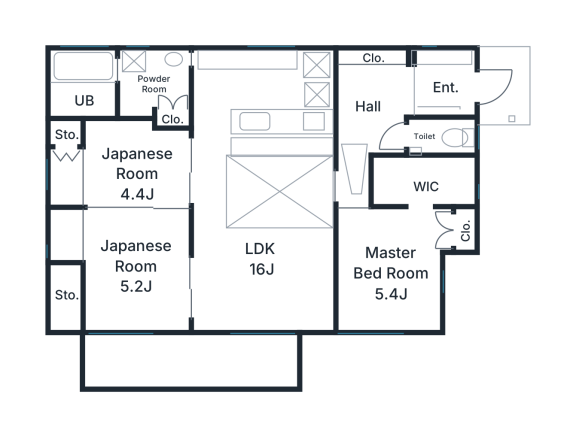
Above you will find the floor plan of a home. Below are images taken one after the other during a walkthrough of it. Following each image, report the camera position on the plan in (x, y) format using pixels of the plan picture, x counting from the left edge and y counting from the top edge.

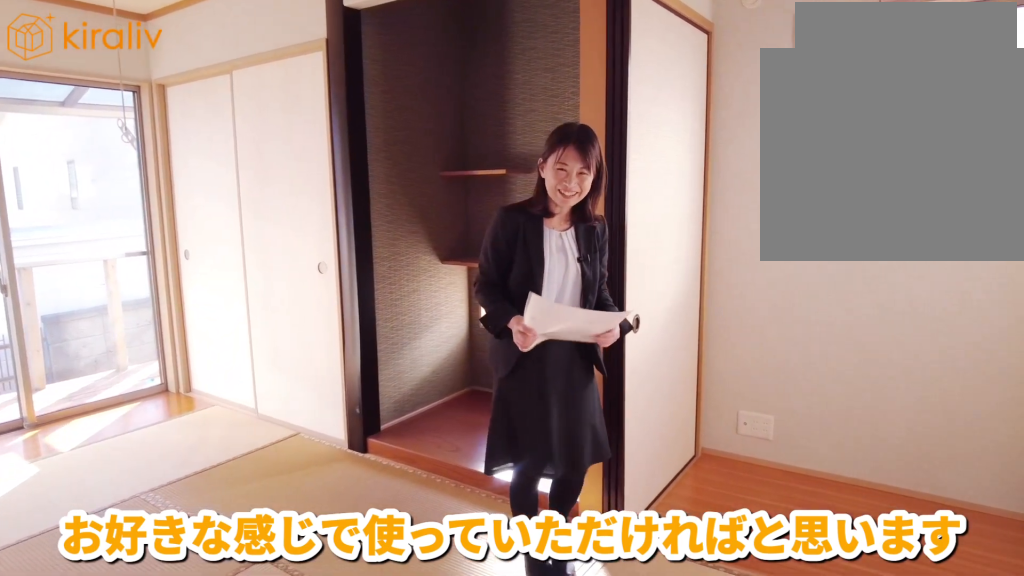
(104, 187)
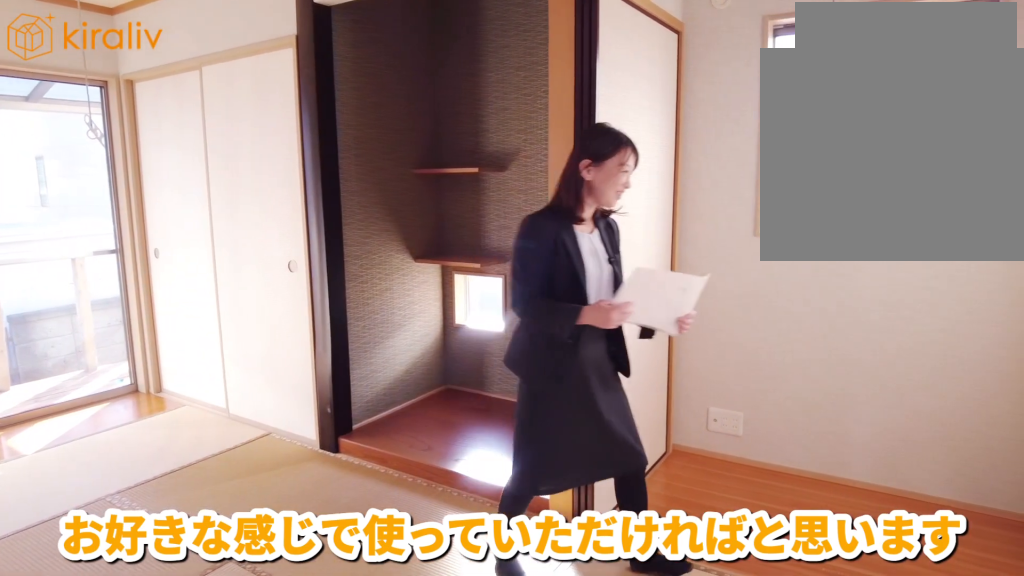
(104, 187)
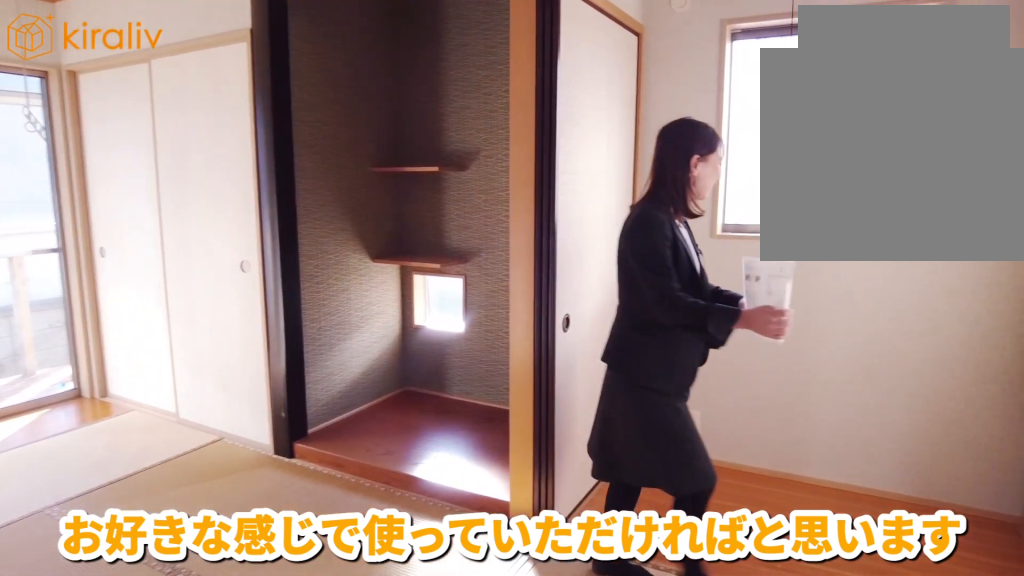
(105, 195)
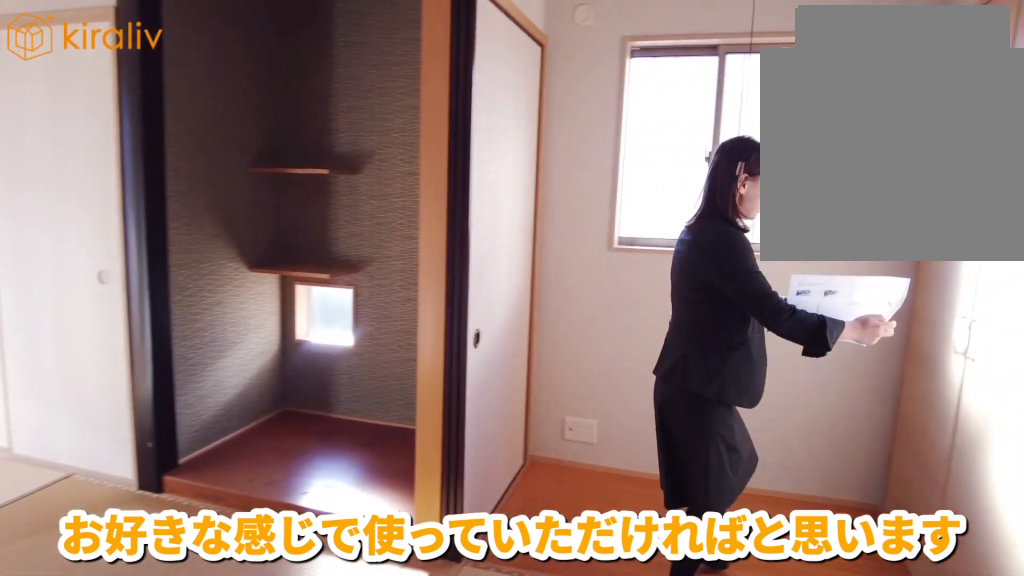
(103, 200)
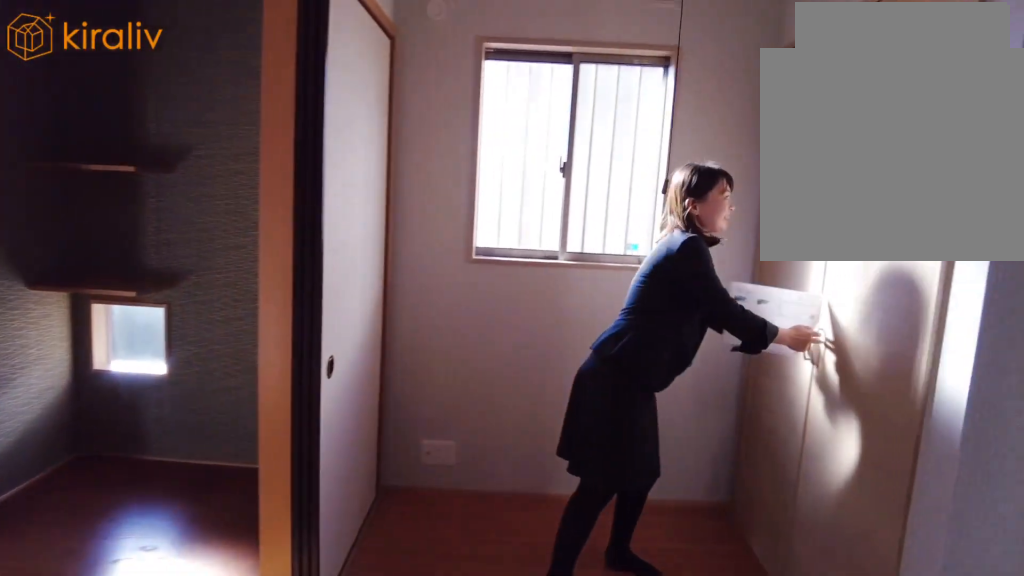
(94, 197)
